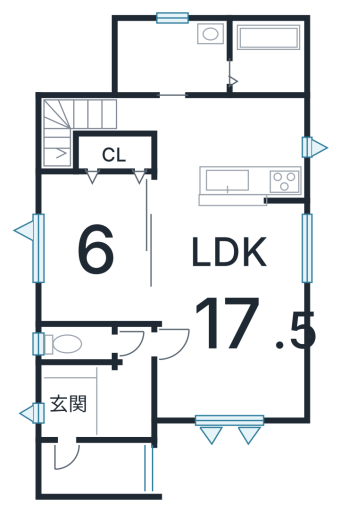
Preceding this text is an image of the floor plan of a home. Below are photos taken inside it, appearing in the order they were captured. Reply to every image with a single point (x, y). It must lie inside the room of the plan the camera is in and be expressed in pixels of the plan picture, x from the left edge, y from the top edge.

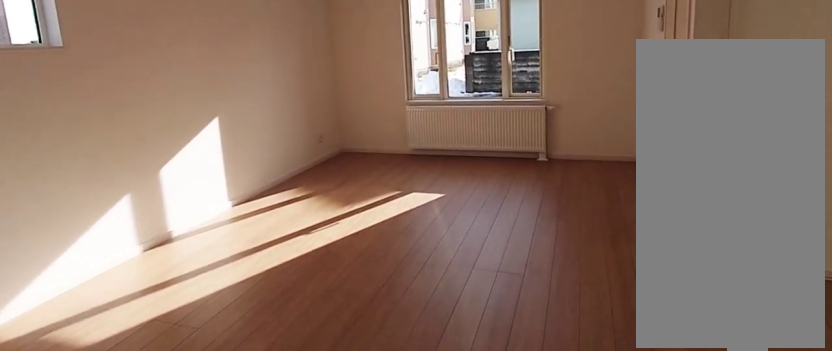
(225, 321)
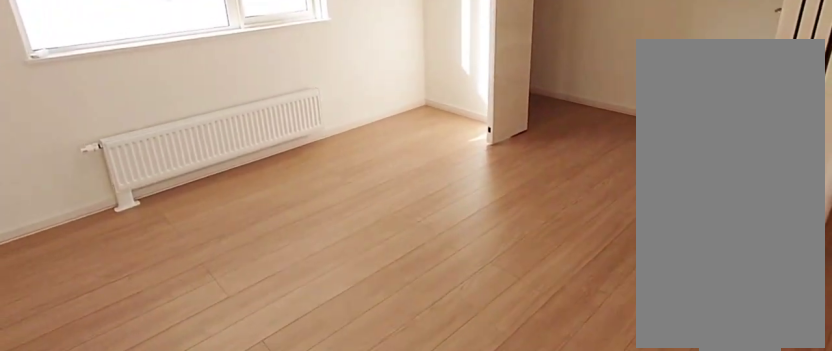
(95, 248)
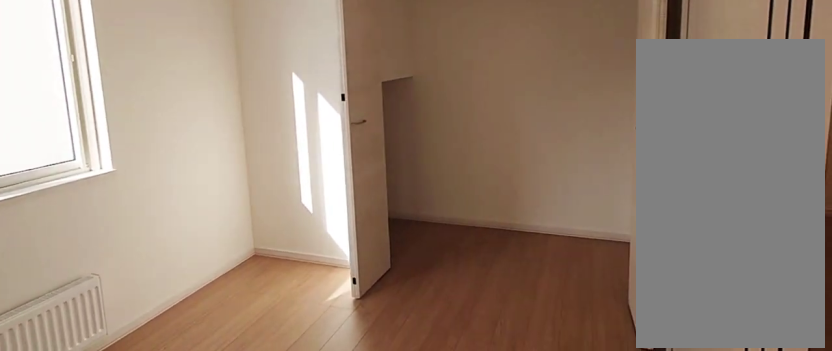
(95, 248)
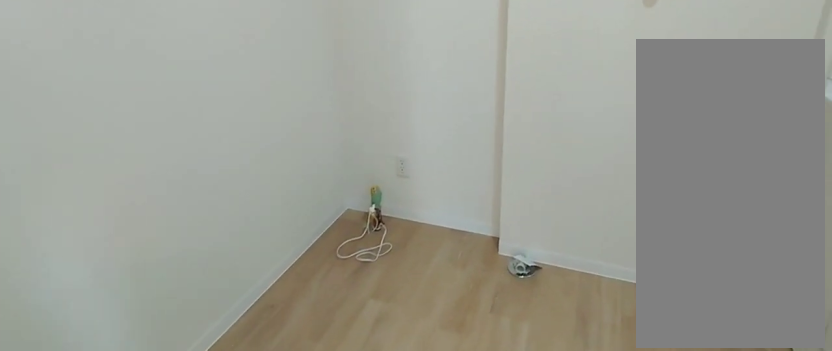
(168, 64)
